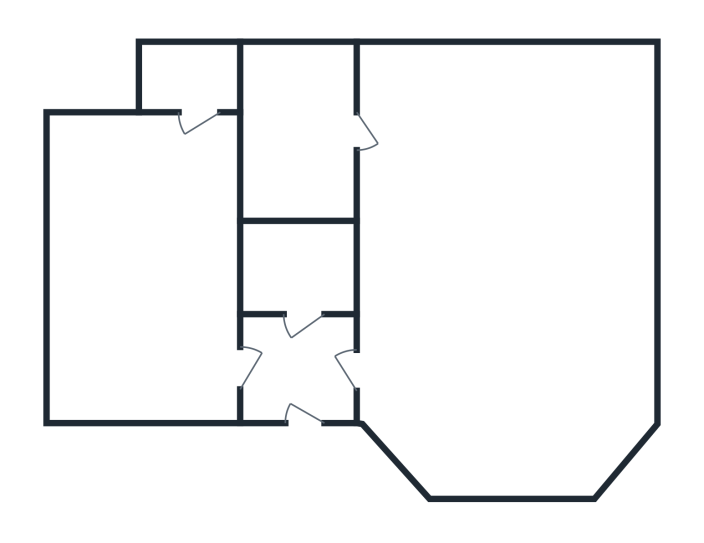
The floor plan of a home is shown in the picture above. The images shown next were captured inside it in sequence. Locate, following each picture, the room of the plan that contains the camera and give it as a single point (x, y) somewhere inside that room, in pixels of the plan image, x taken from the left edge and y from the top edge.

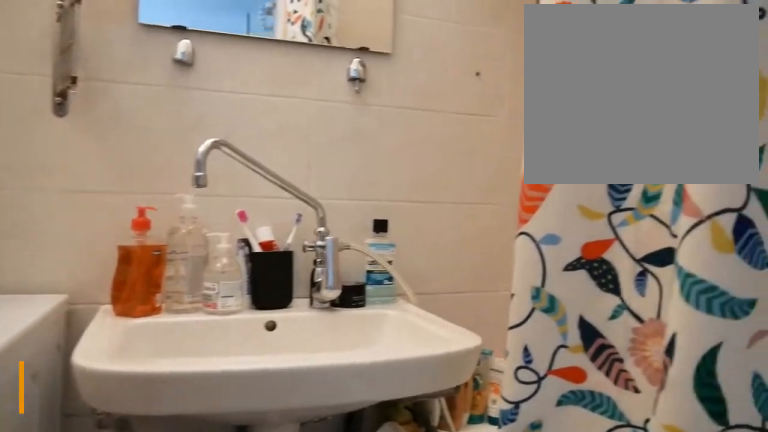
(338, 123)
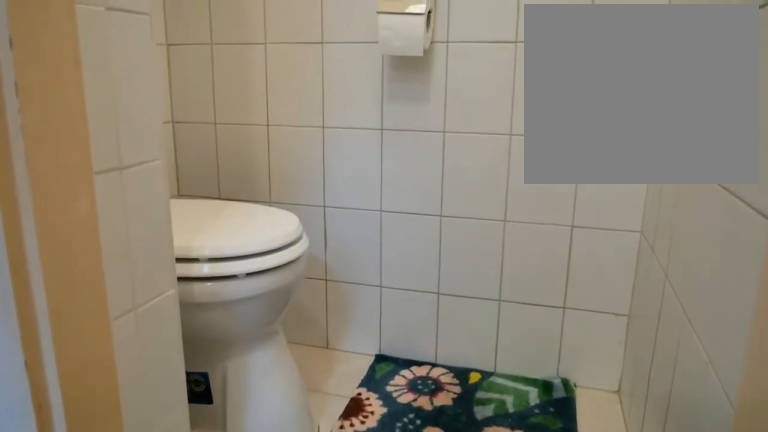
(302, 270)
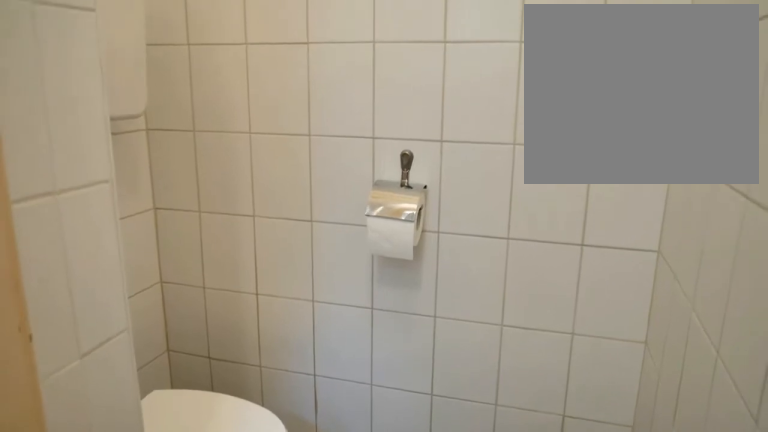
(302, 270)
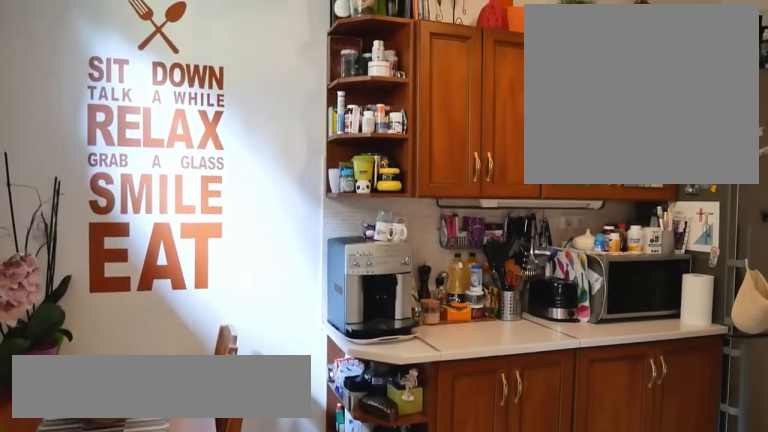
(161, 359)
